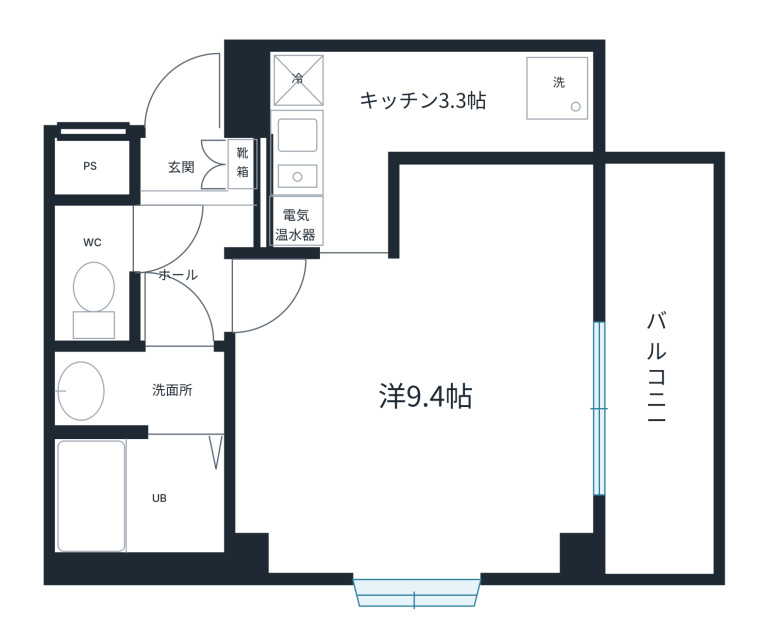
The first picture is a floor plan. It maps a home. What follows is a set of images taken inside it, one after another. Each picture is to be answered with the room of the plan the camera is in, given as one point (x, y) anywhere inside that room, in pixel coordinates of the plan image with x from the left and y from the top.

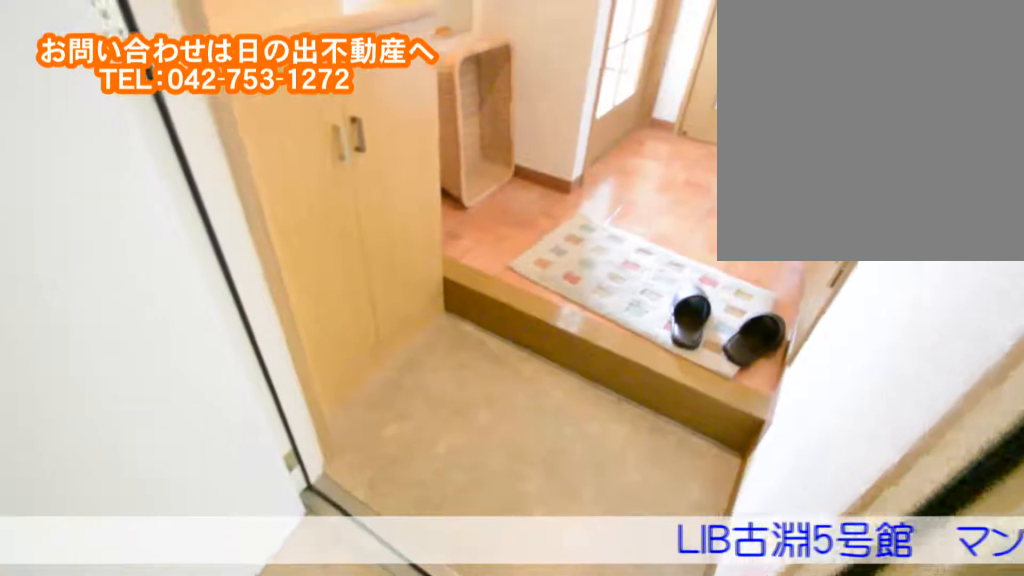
(191, 206)
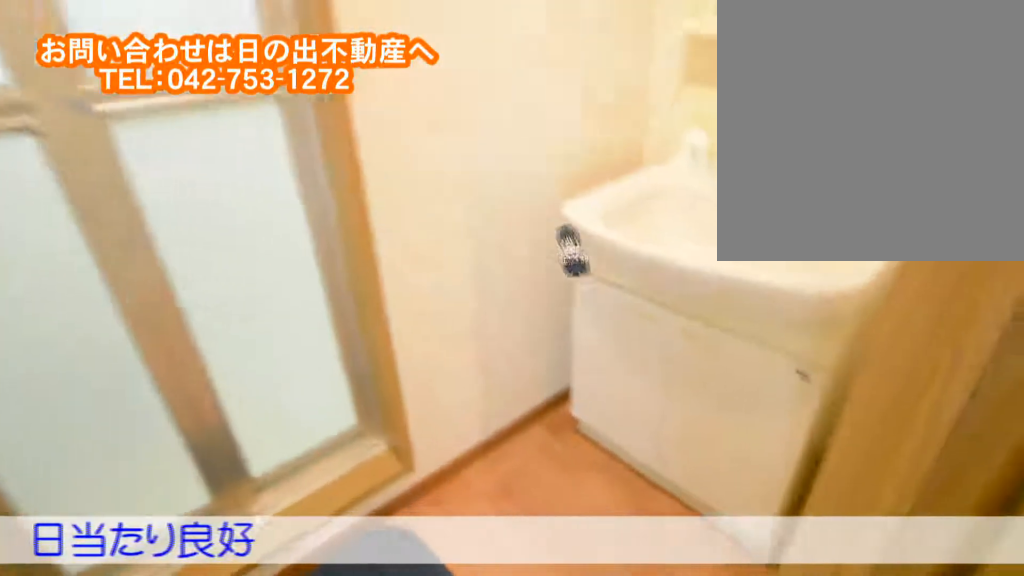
(135, 392)
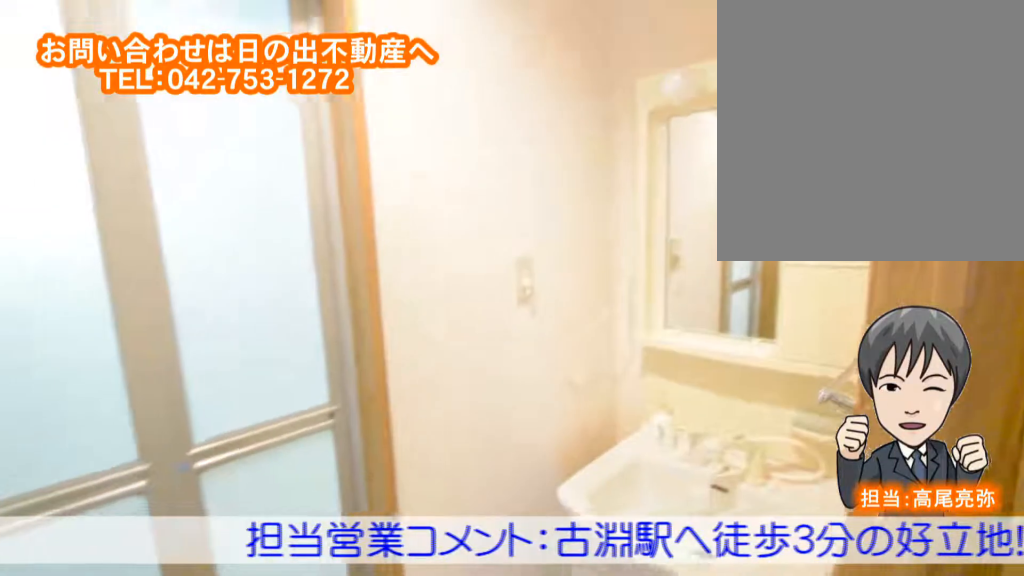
(132, 391)
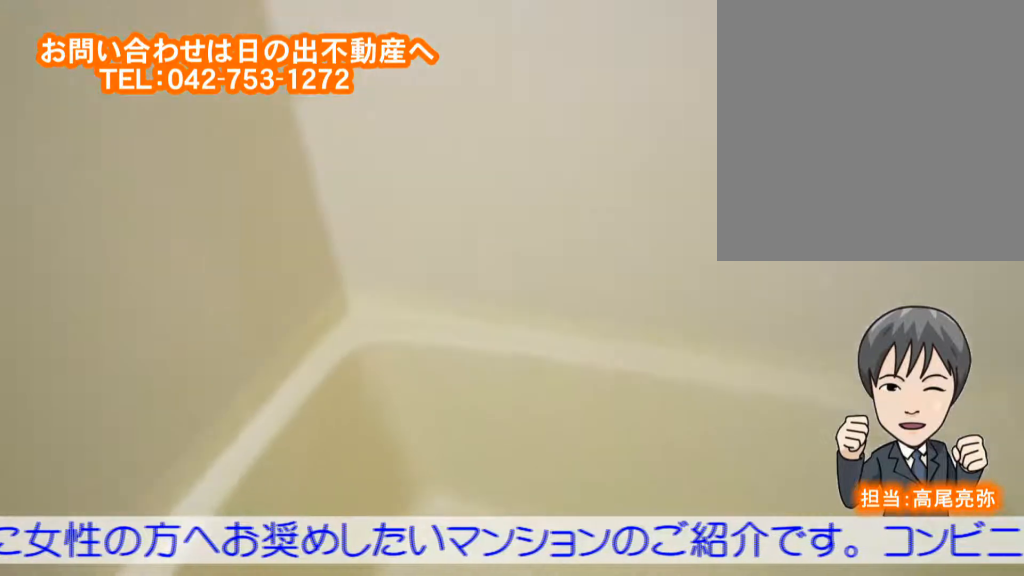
(125, 489)
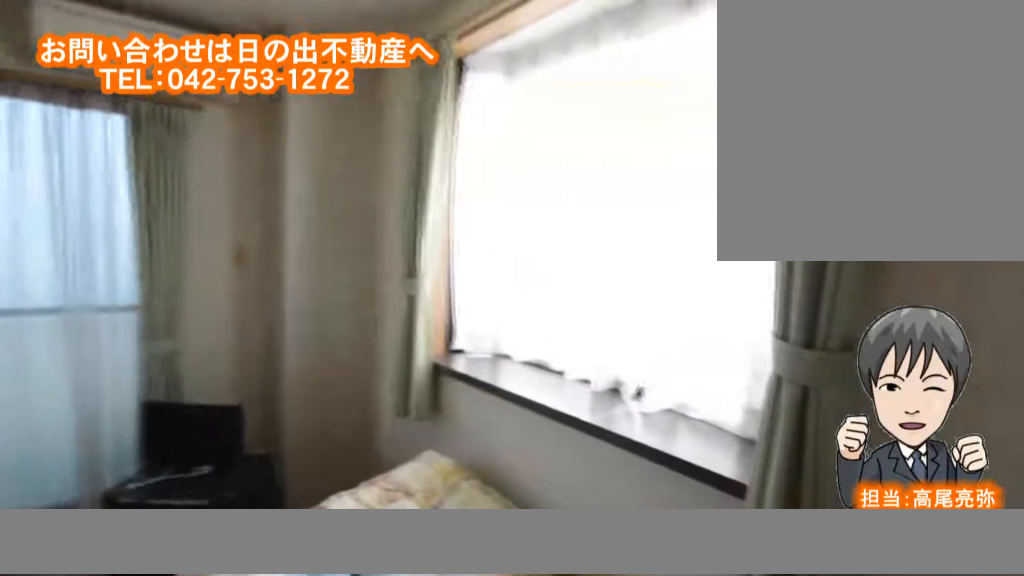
(435, 441)
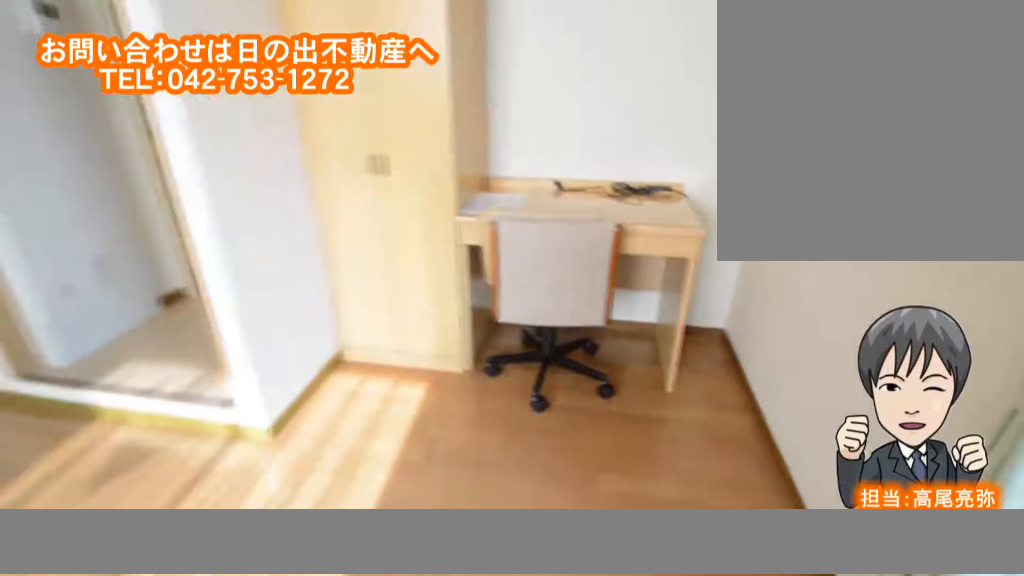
(434, 439)
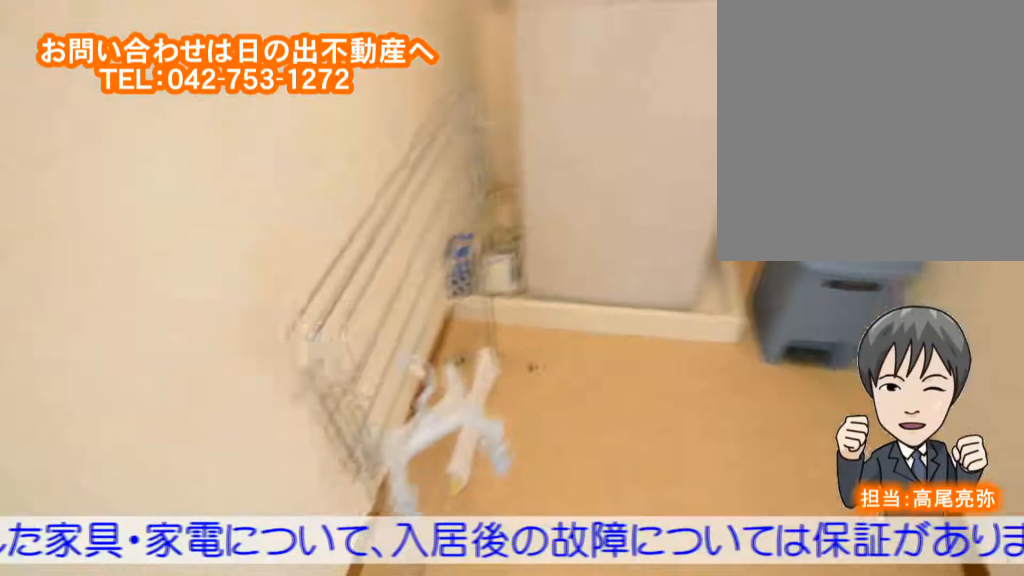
(383, 113)
